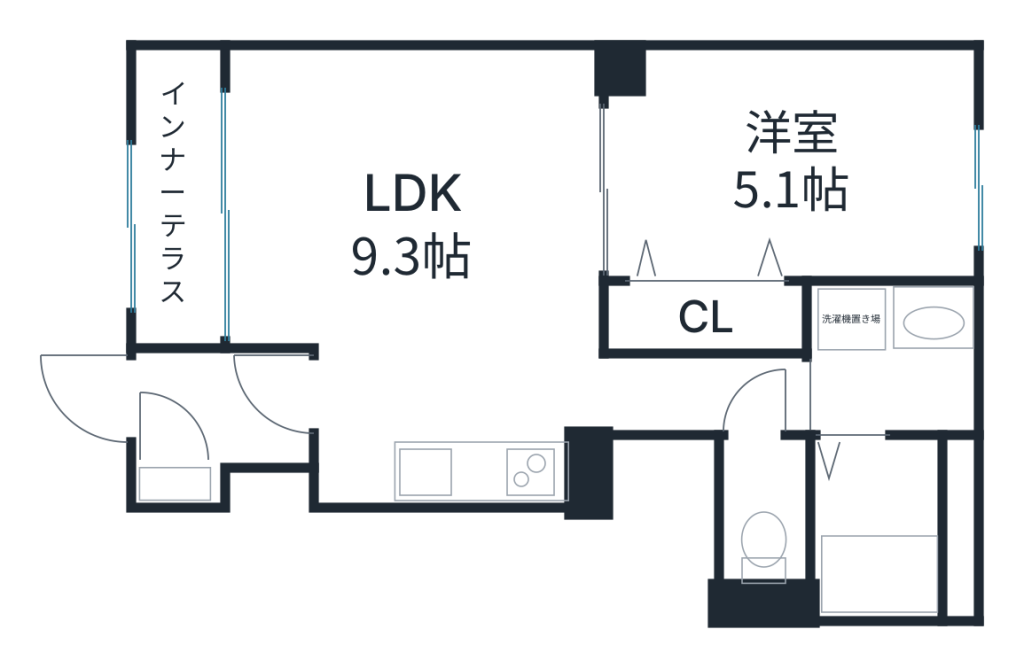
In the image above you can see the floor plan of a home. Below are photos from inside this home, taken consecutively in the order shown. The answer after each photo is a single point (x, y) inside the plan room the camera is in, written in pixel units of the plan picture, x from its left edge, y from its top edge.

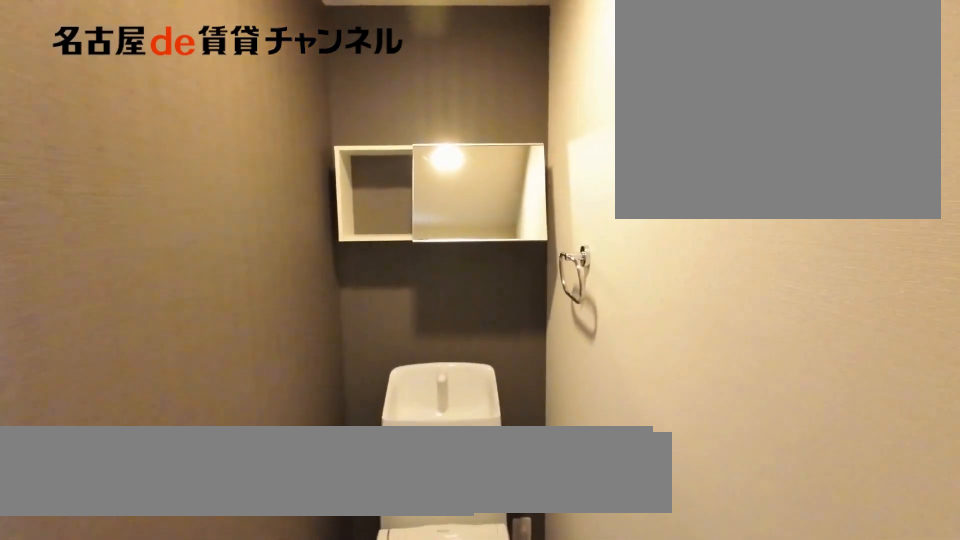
(762, 513)
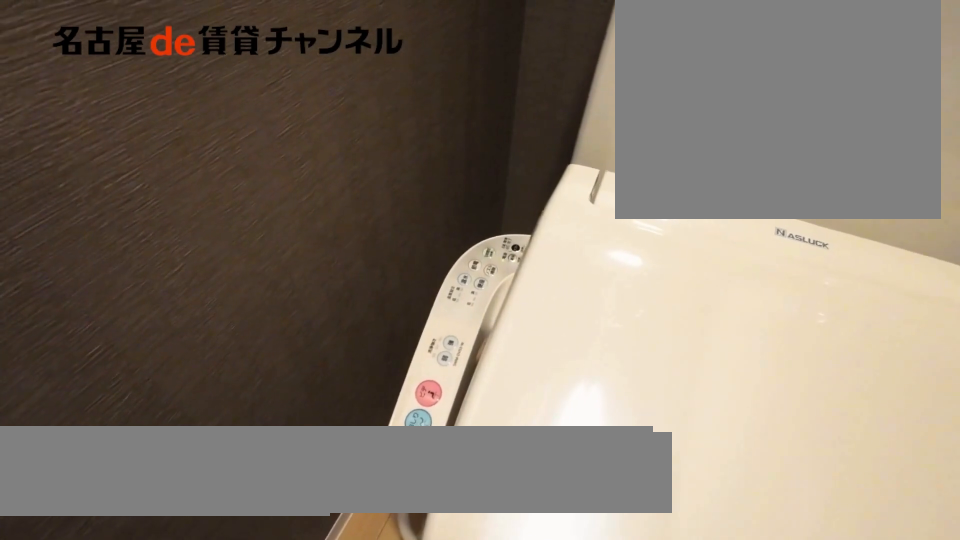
(762, 513)
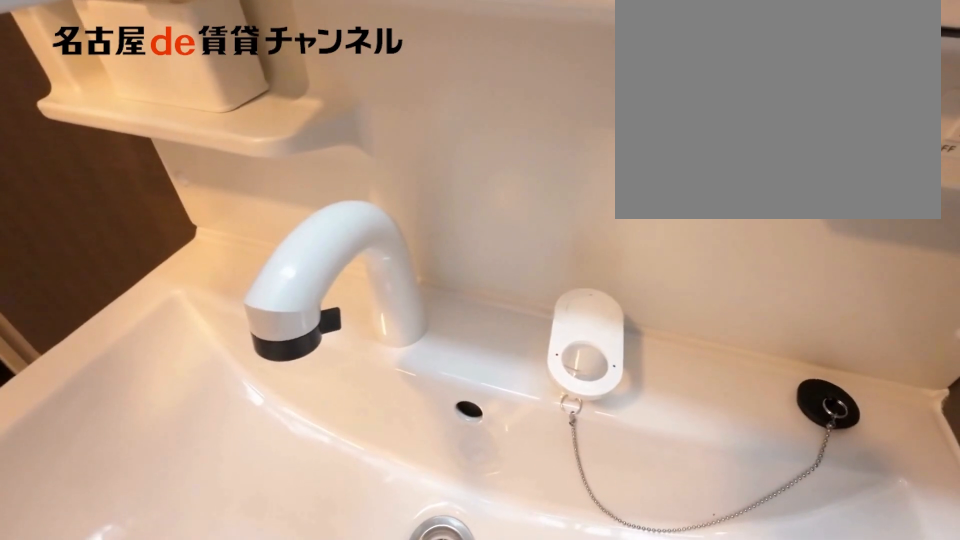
(890, 356)
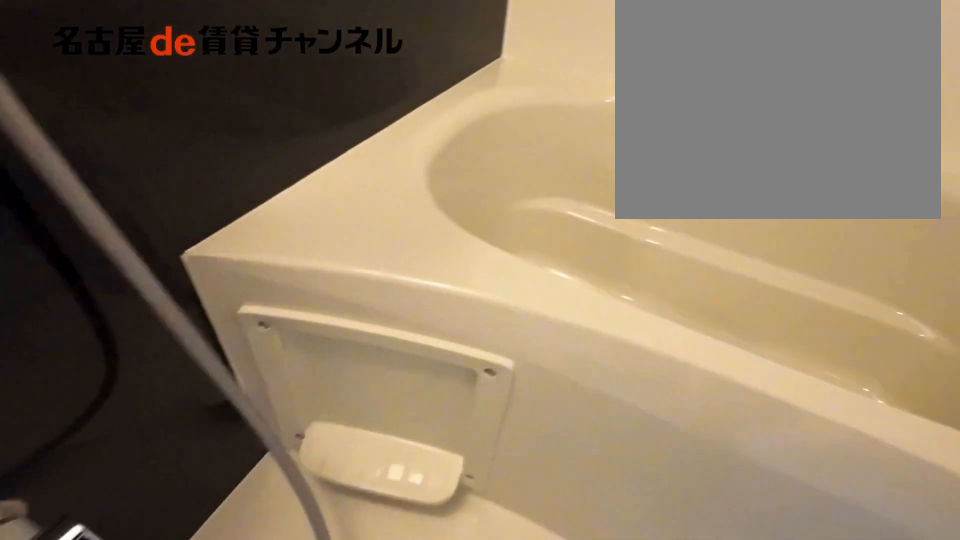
(890, 524)
